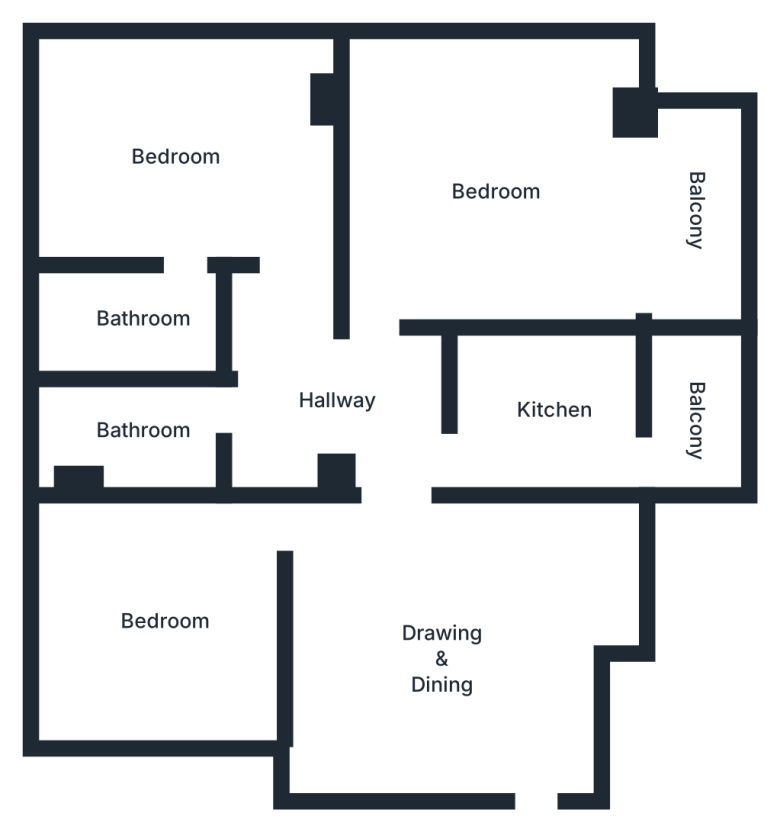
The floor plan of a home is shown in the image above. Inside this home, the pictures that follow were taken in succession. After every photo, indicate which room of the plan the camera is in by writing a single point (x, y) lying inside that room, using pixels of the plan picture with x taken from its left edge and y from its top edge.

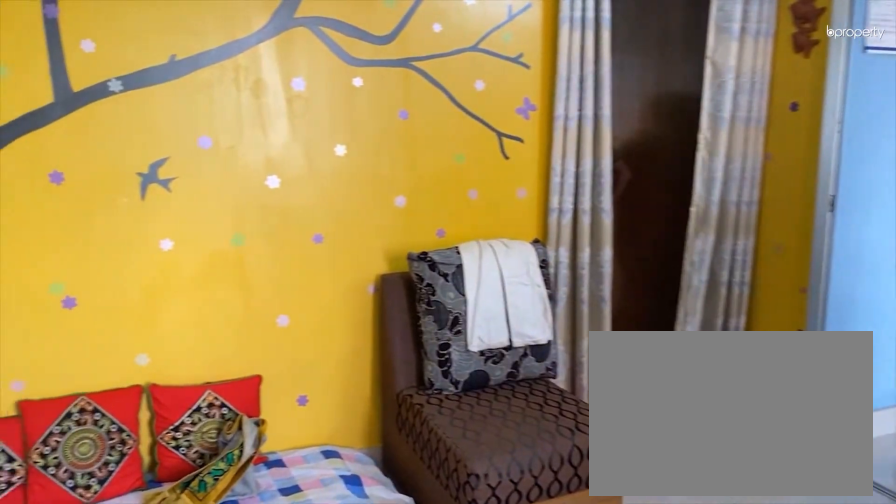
(448, 659)
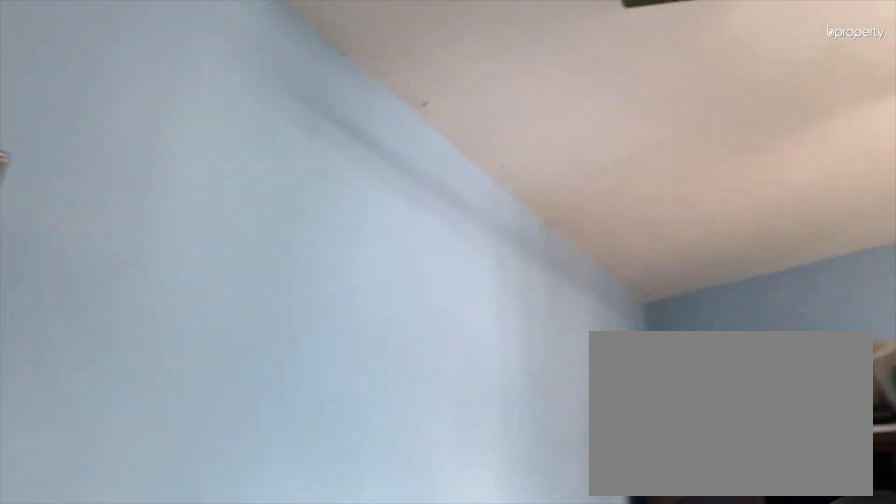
(168, 617)
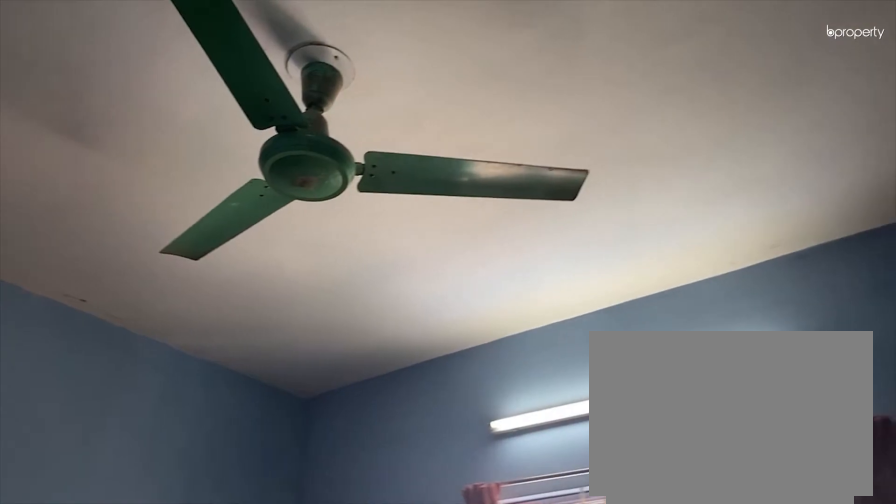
(168, 617)
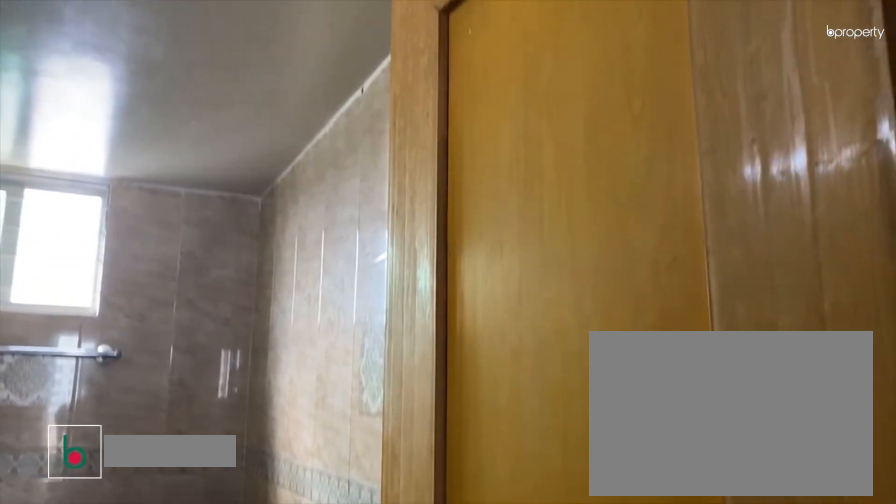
(139, 433)
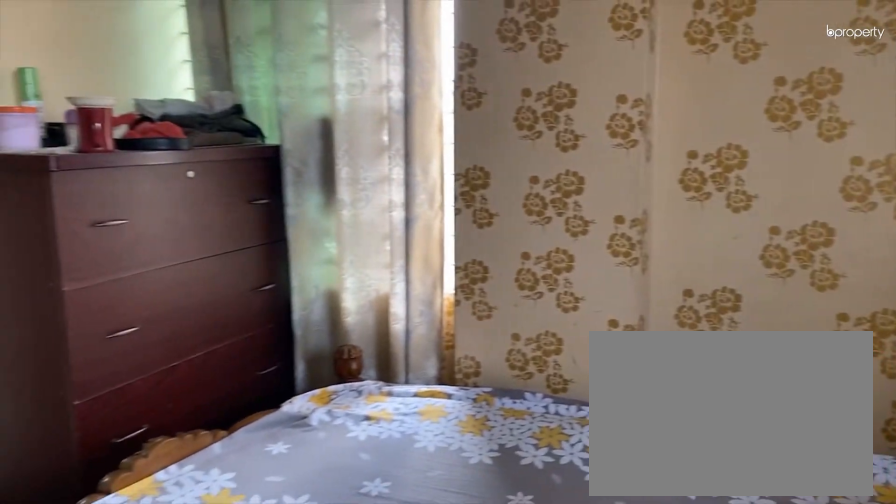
(178, 153)
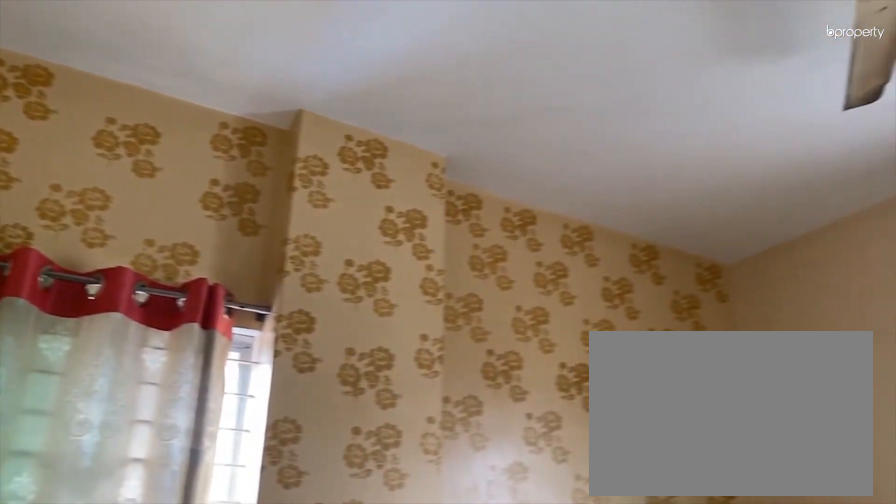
(178, 154)
